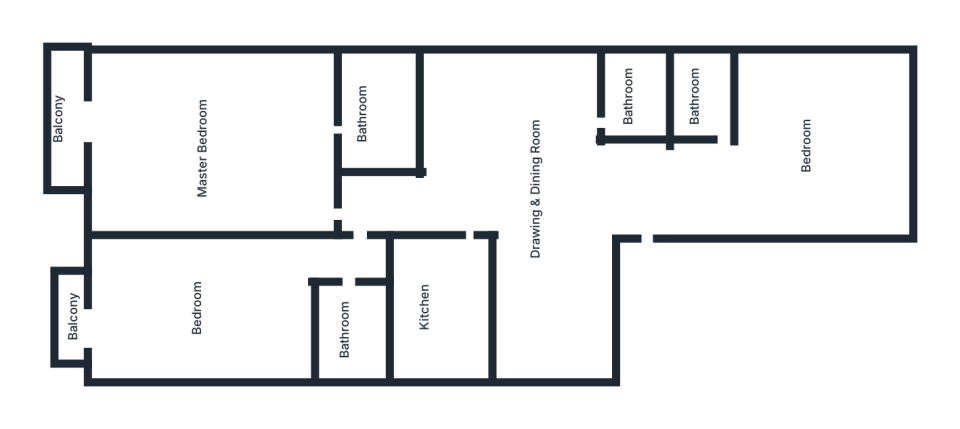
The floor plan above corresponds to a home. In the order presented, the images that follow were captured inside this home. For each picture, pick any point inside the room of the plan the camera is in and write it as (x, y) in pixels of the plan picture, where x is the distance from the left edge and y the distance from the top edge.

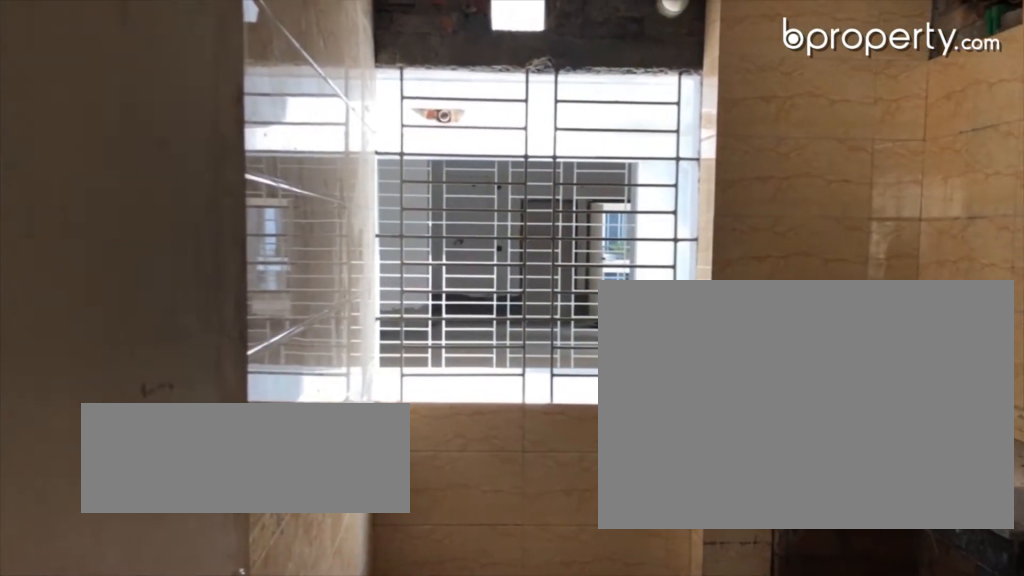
(436, 320)
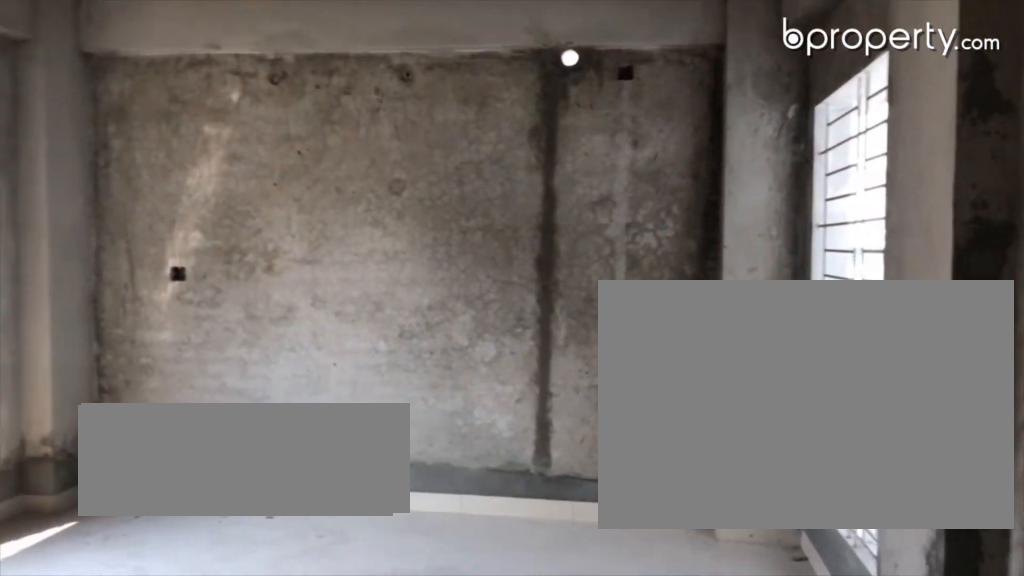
(797, 163)
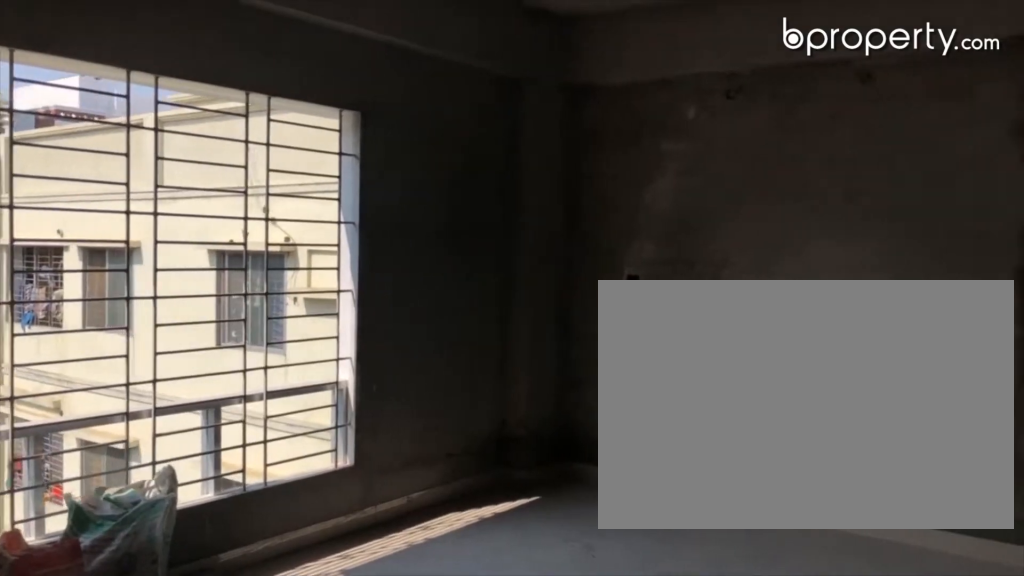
(797, 163)
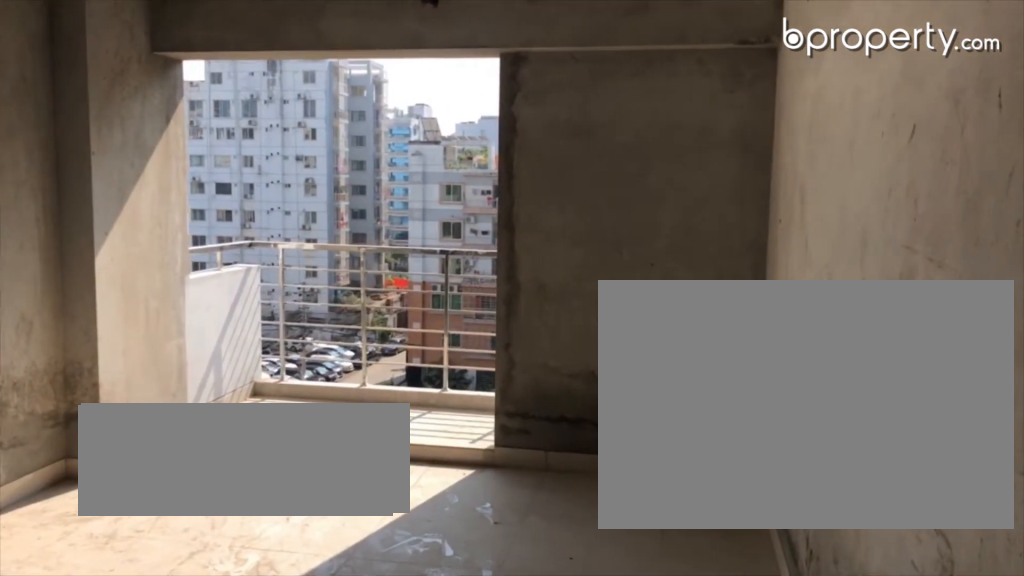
(225, 309)
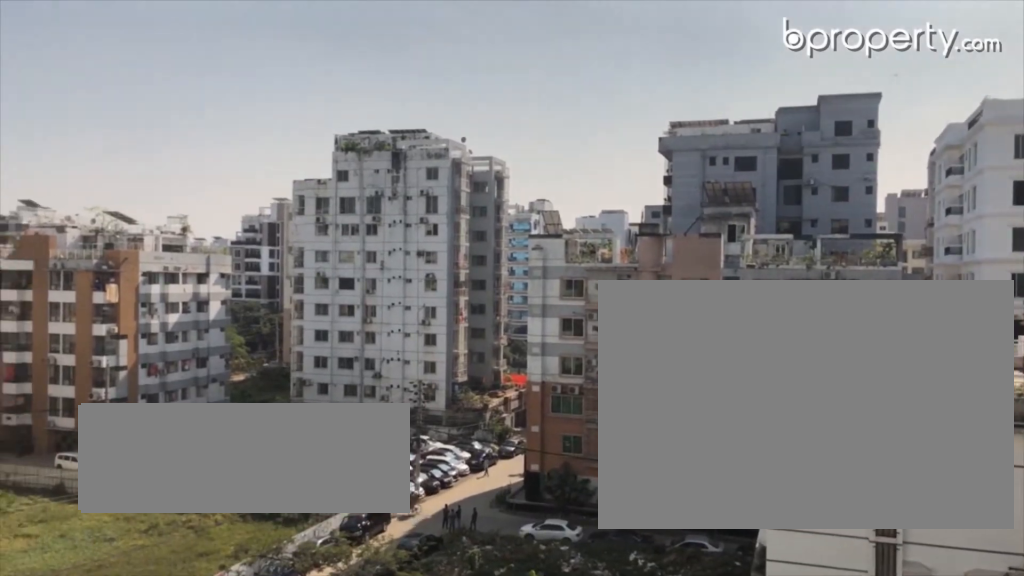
(69, 325)
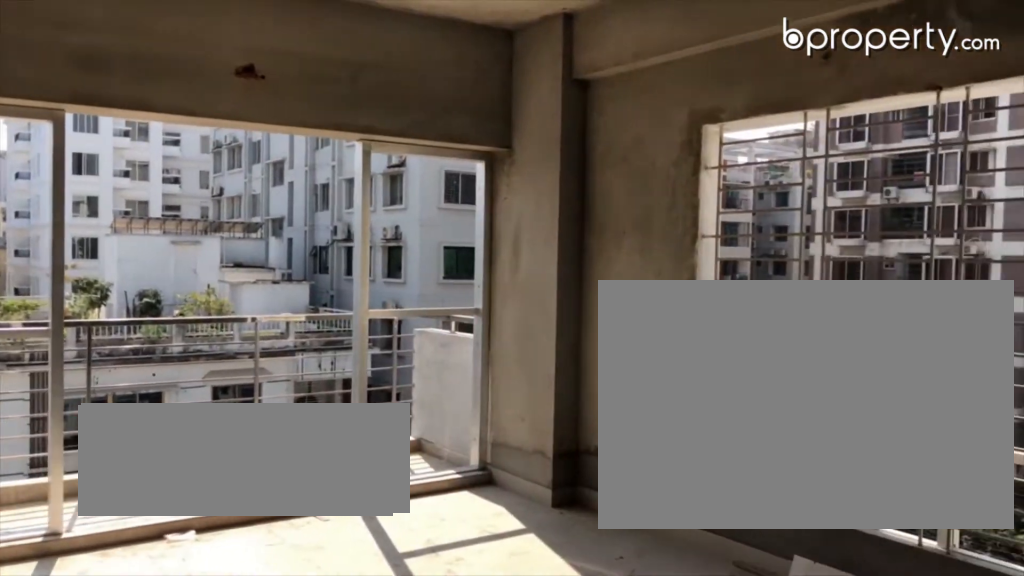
(217, 133)
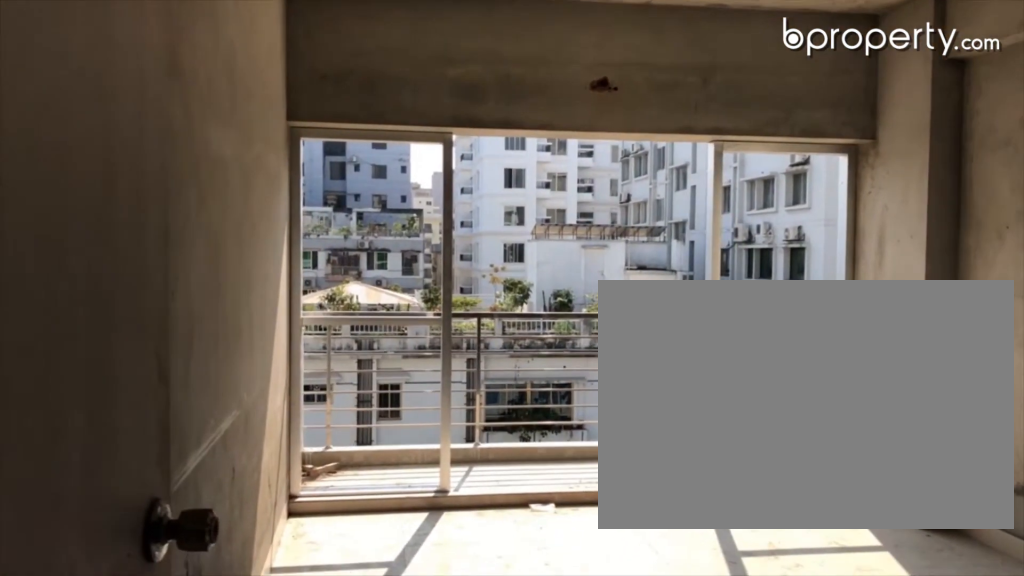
(217, 133)
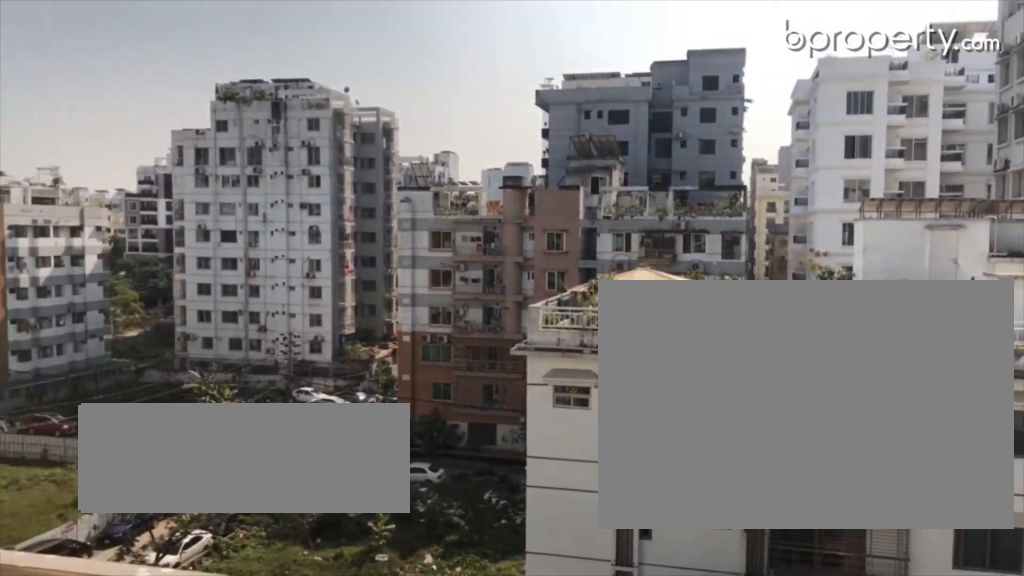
(69, 114)
